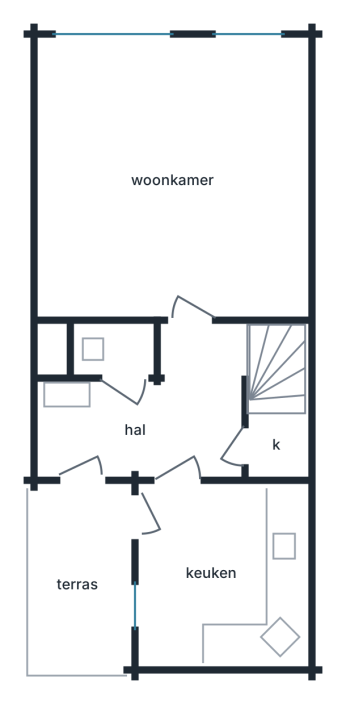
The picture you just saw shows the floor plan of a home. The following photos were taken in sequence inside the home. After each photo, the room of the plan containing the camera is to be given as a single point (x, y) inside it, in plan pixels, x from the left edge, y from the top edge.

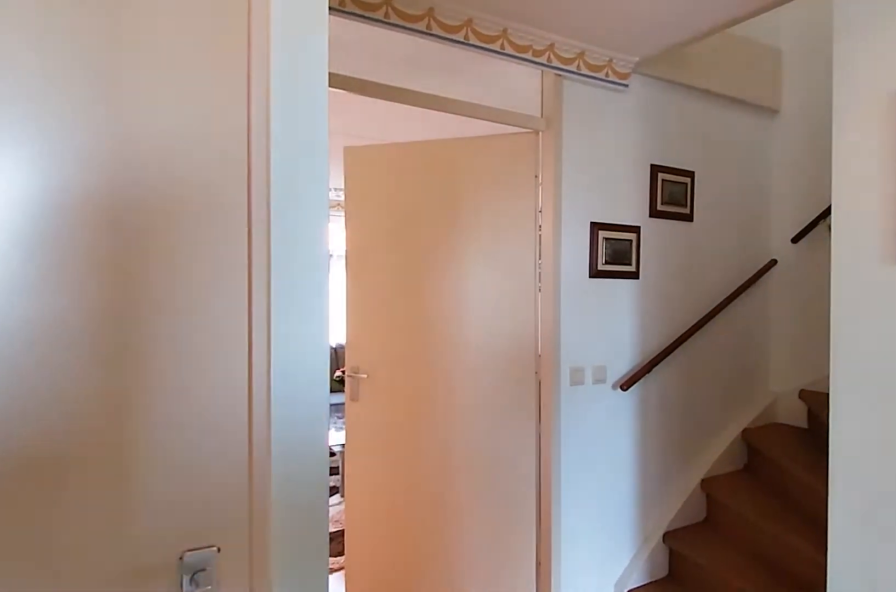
(160, 413)
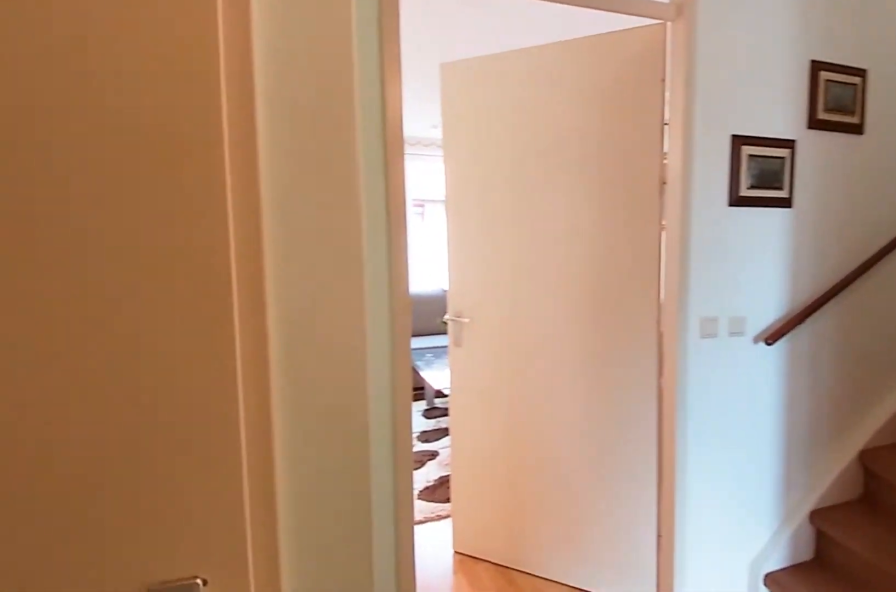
(160, 413)
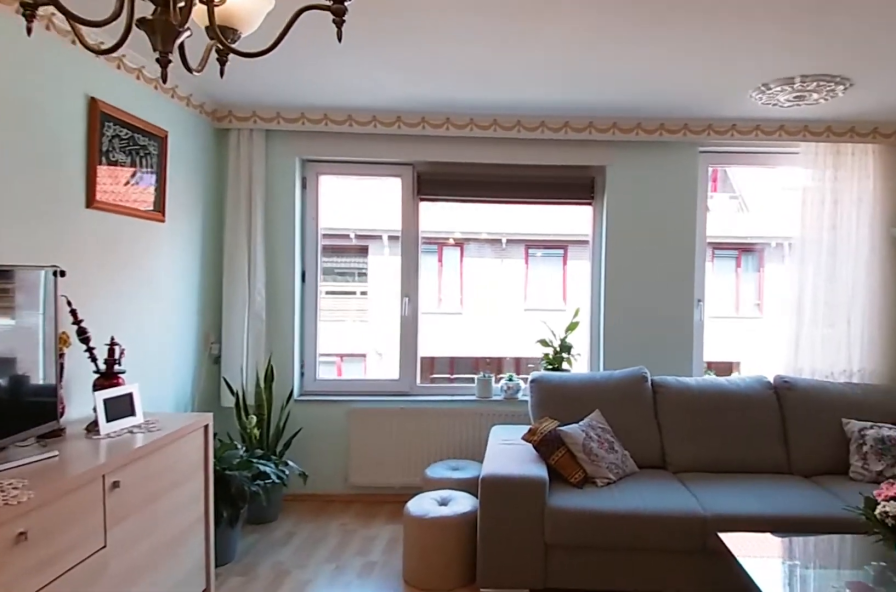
(173, 179)
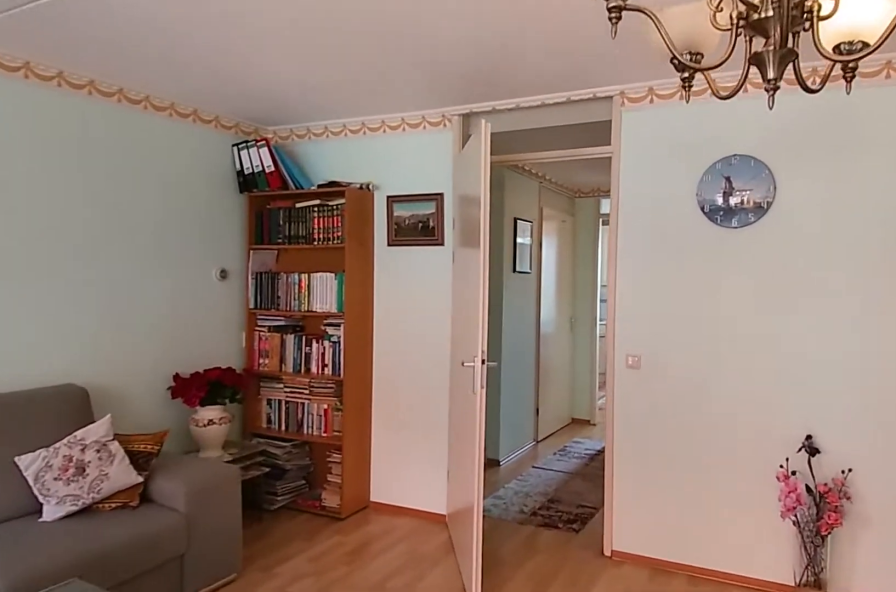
(173, 179)
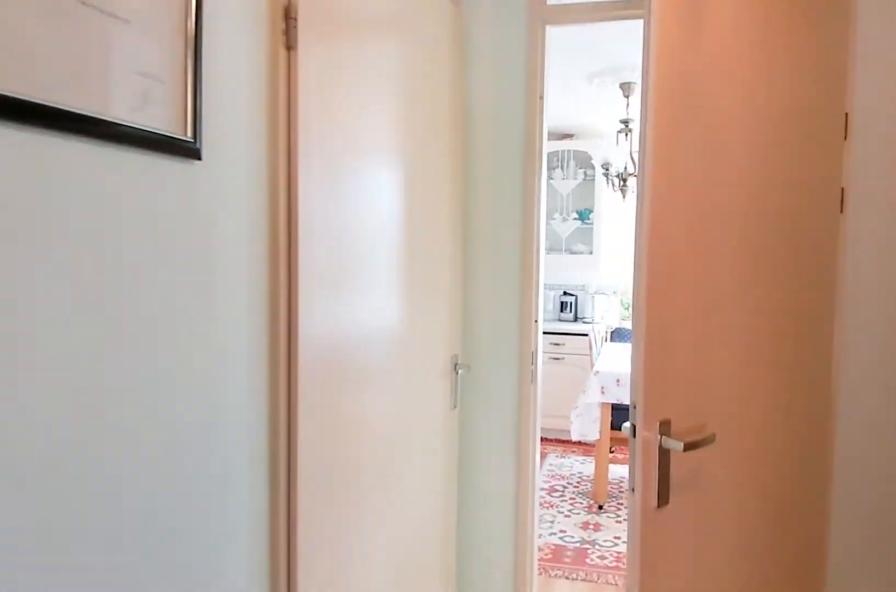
(160, 413)
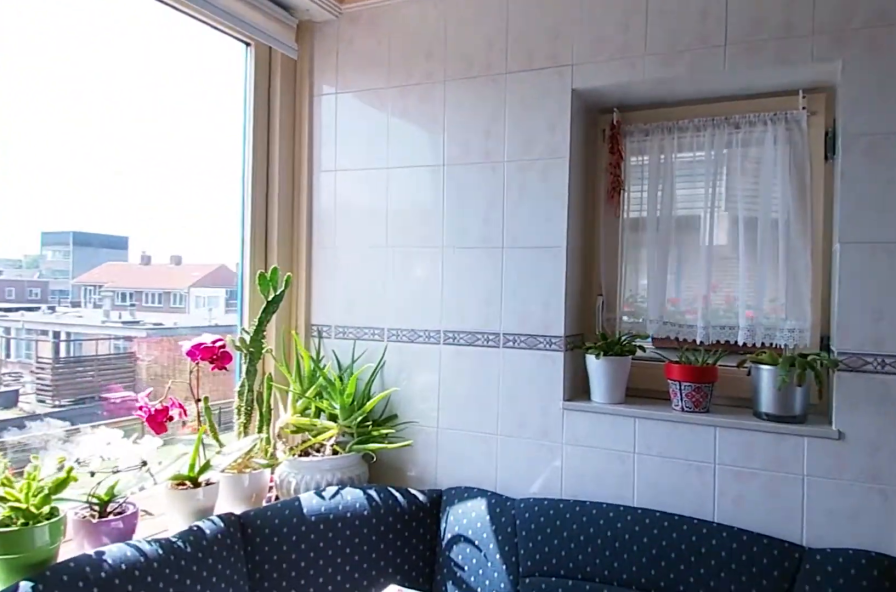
(222, 574)
